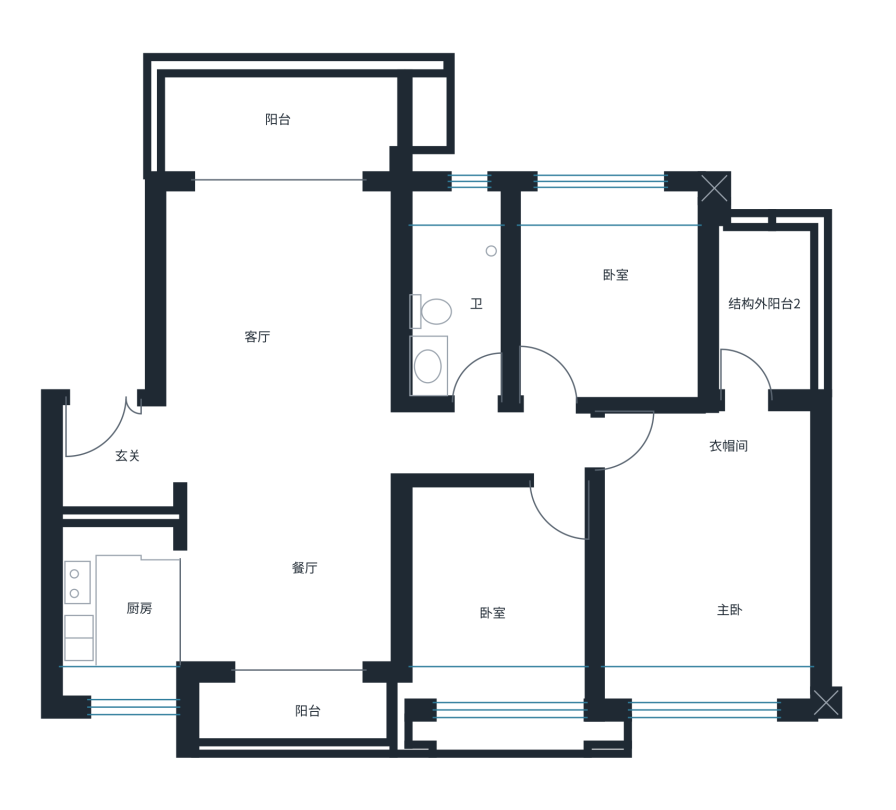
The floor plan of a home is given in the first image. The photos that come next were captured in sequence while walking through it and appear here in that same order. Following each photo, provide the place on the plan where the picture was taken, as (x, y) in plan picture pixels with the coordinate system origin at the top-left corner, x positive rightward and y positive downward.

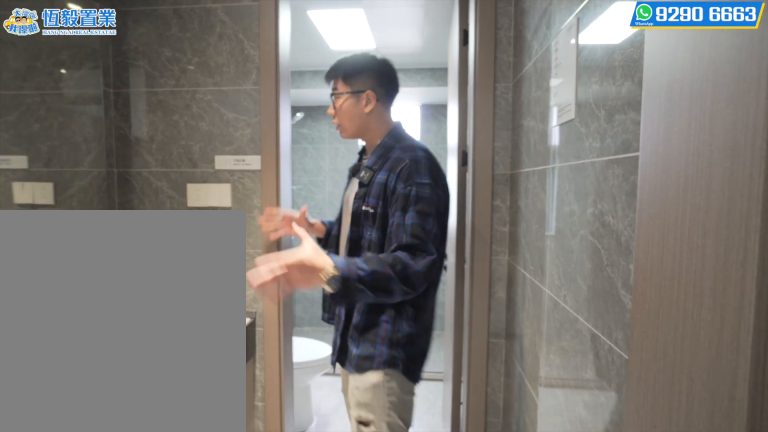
(473, 354)
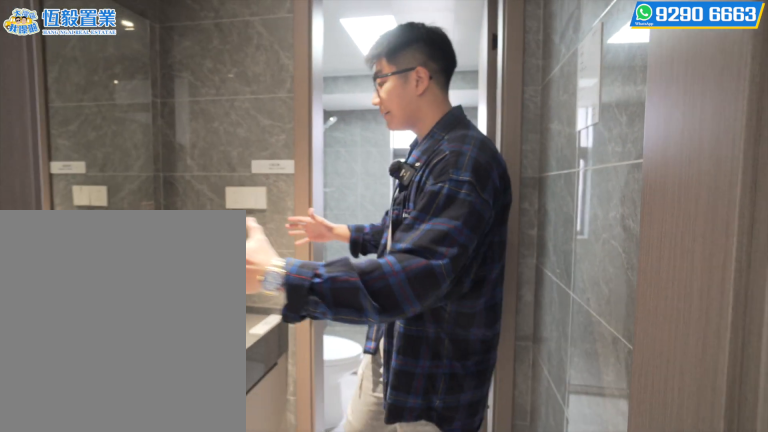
(472, 354)
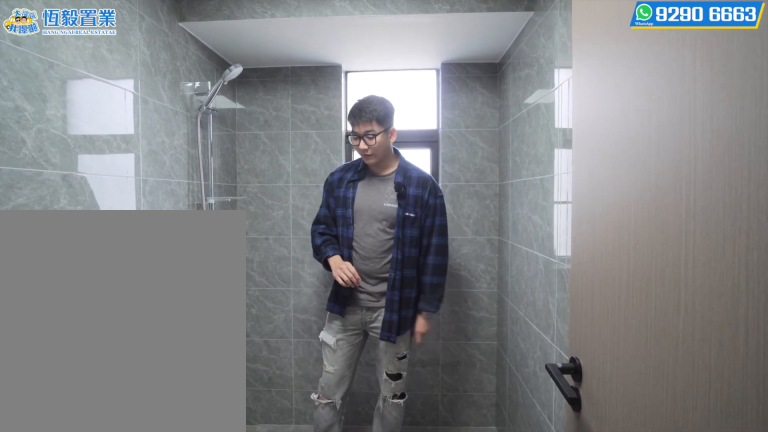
(473, 219)
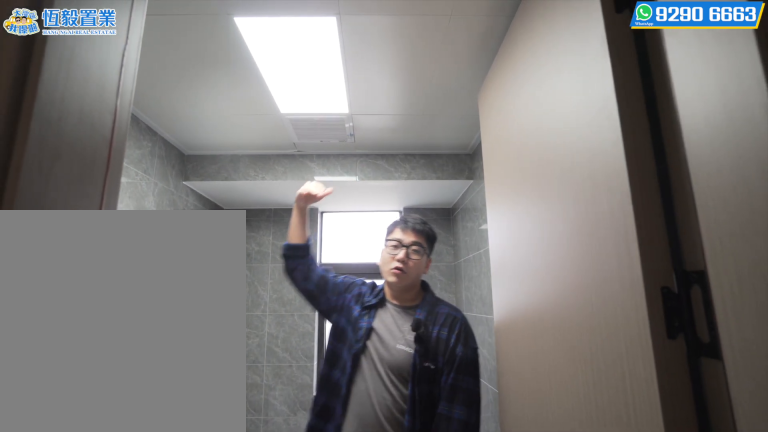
(475, 249)
